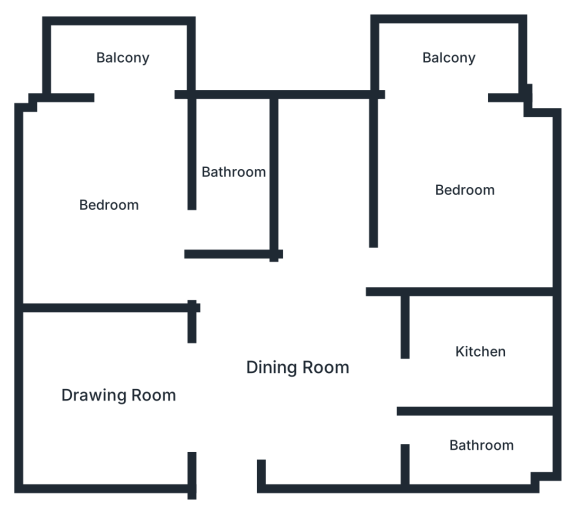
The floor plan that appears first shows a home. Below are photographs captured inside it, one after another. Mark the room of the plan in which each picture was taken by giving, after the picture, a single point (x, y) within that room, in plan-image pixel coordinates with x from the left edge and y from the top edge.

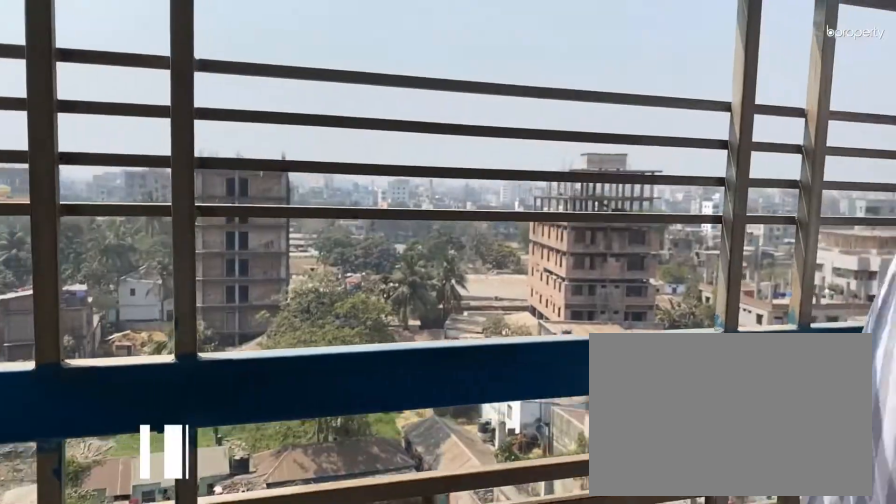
(451, 59)
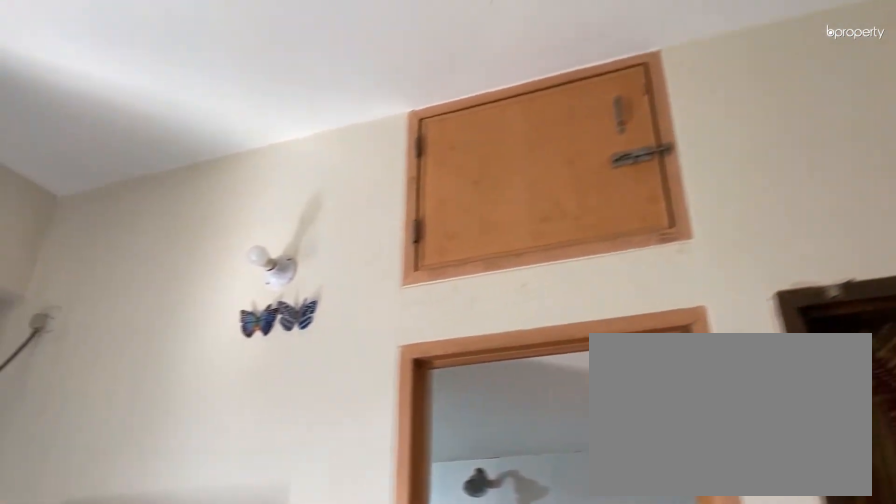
(108, 205)
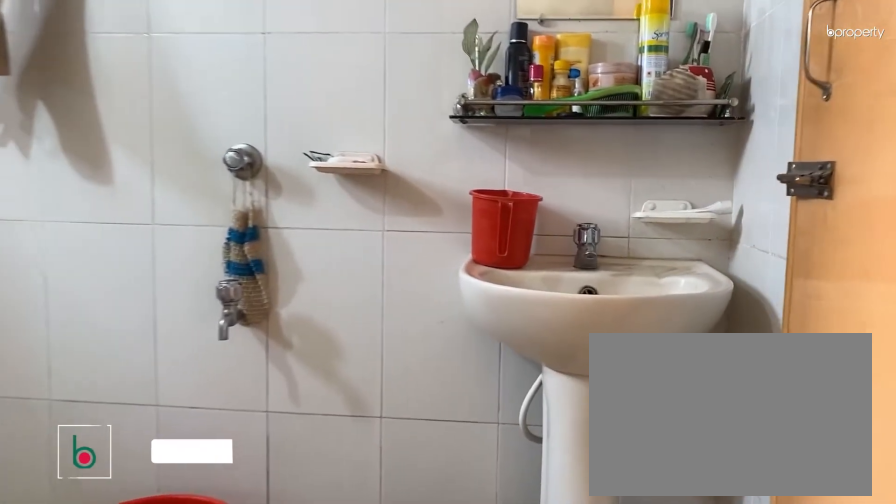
(233, 171)
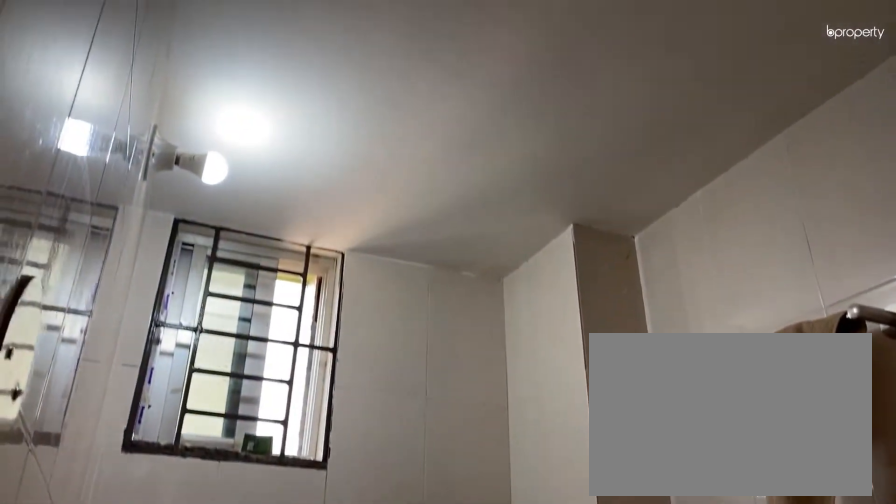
(233, 171)
